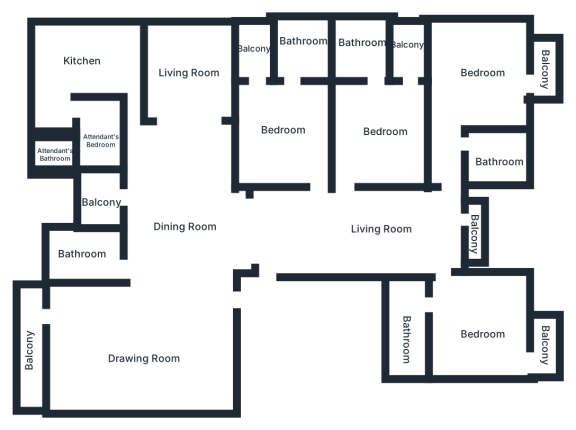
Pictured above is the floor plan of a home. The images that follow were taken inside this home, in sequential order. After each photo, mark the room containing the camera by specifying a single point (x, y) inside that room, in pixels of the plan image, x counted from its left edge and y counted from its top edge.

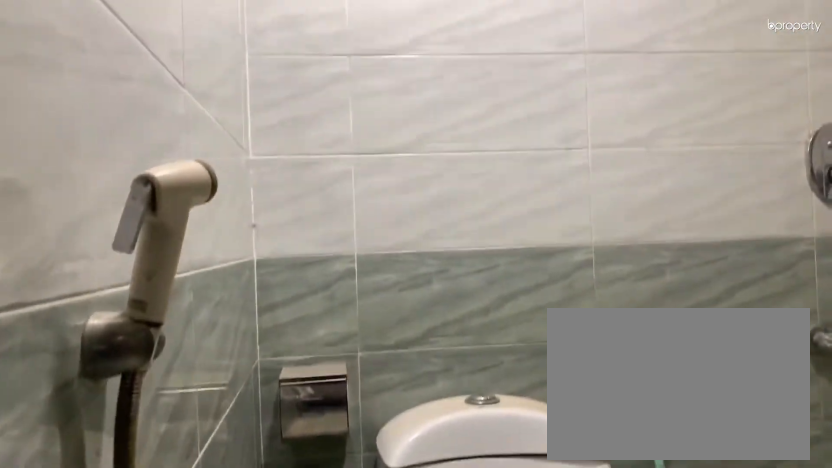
(362, 47)
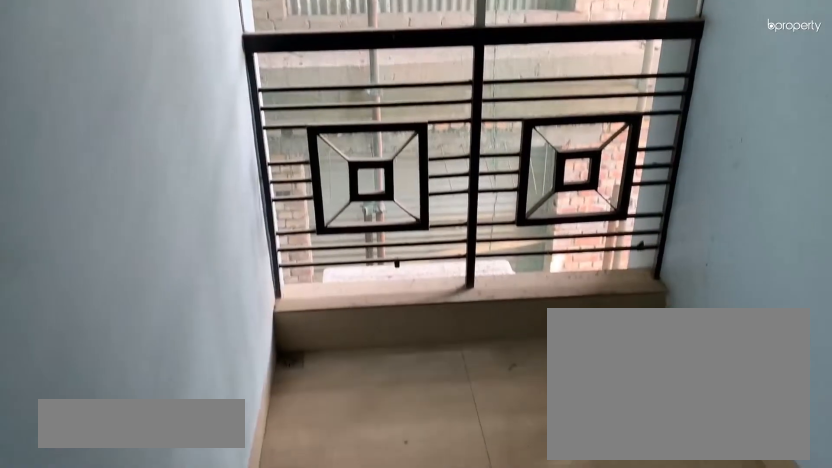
(406, 44)
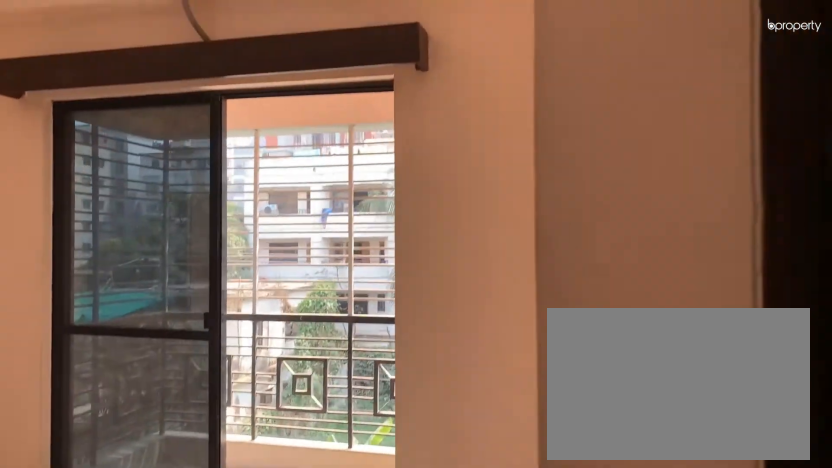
(475, 72)
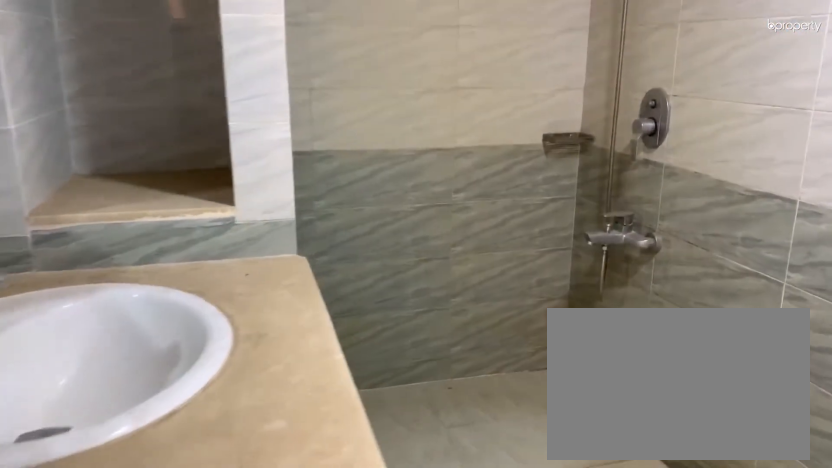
(498, 158)
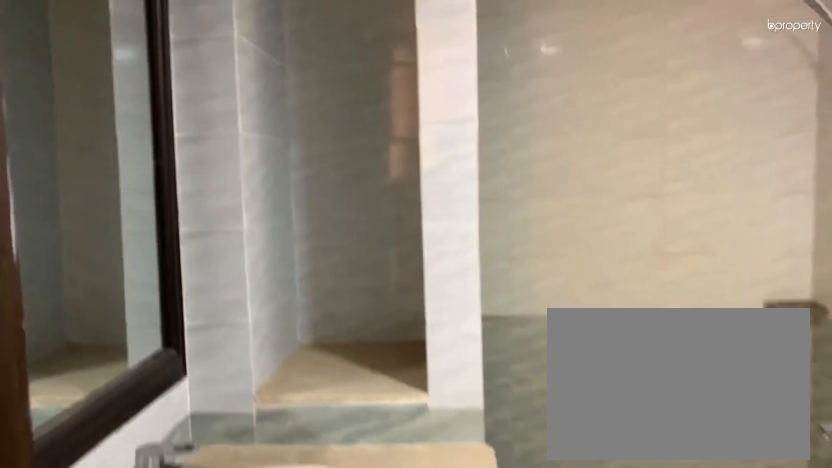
(498, 158)
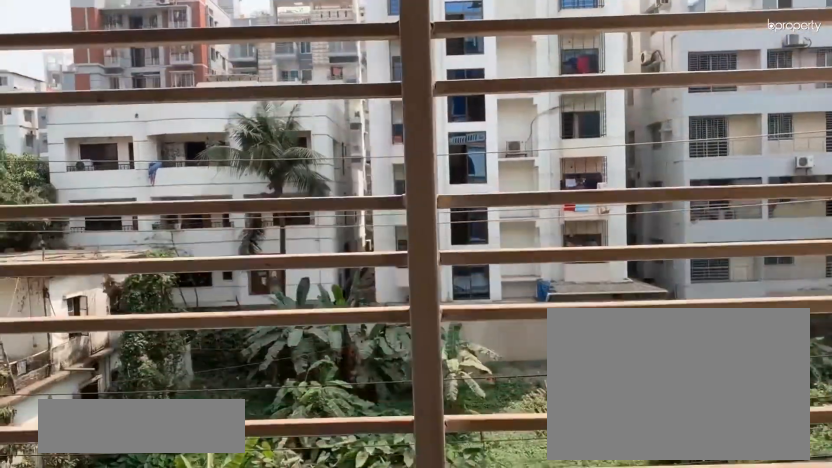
(544, 62)
